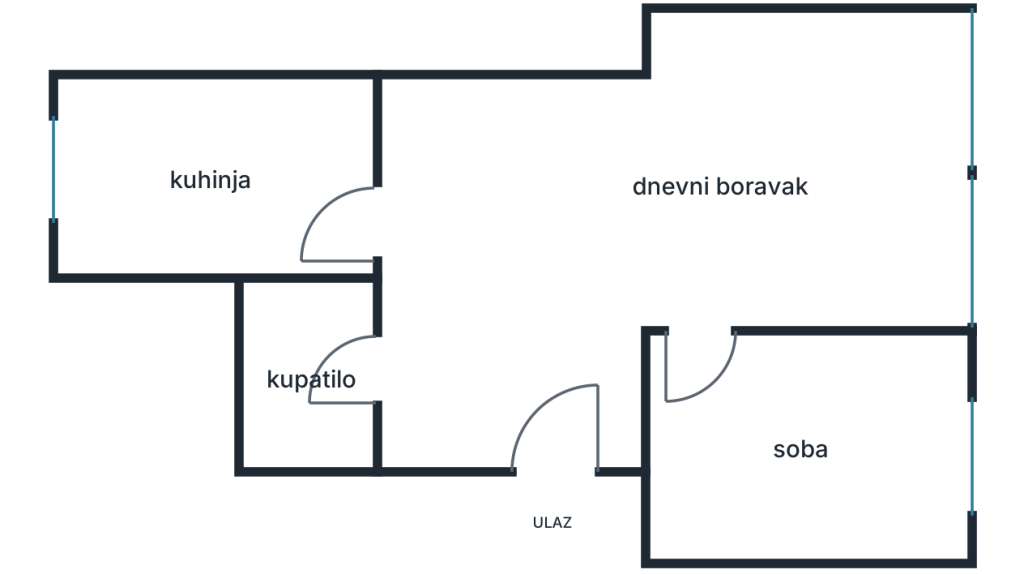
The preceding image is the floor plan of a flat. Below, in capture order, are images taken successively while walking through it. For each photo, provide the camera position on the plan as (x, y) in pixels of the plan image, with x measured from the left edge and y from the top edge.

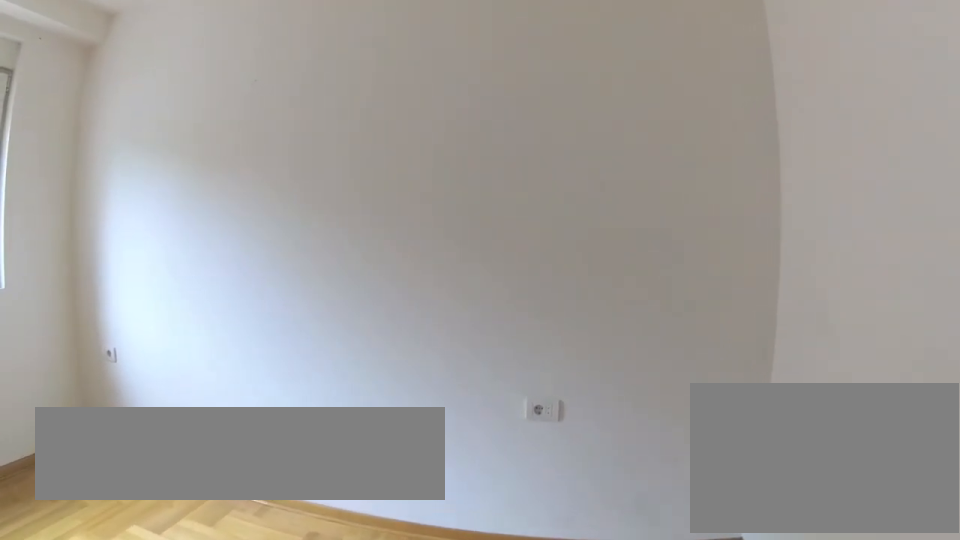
(712, 383)
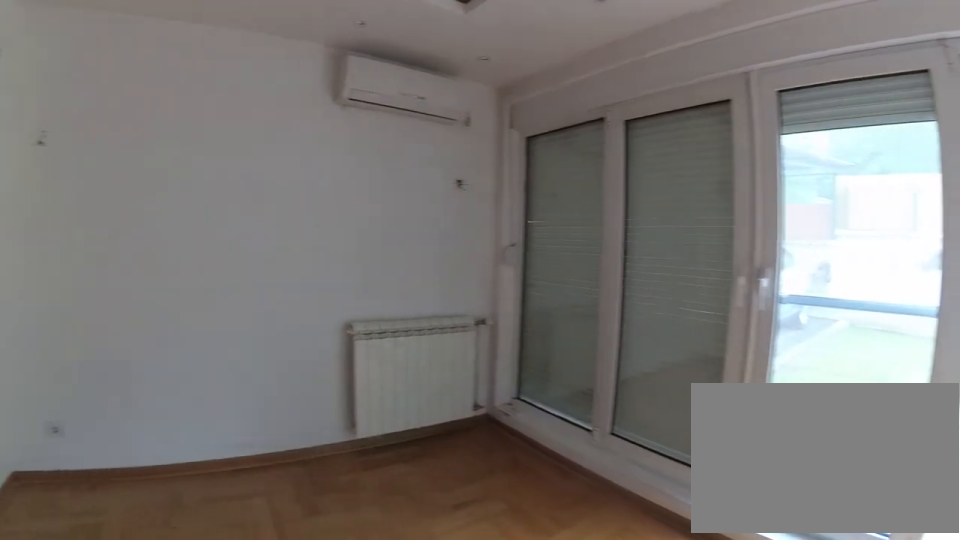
(774, 312)
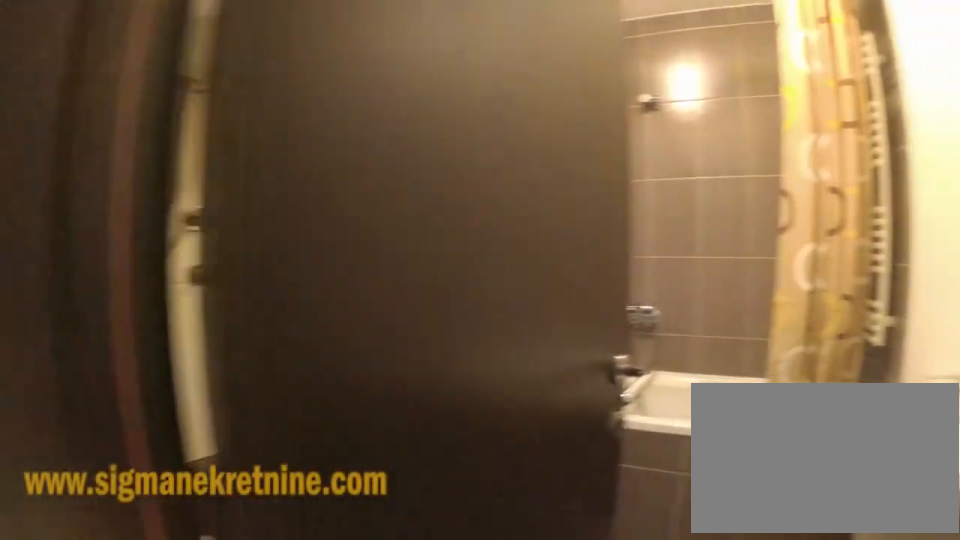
(442, 333)
